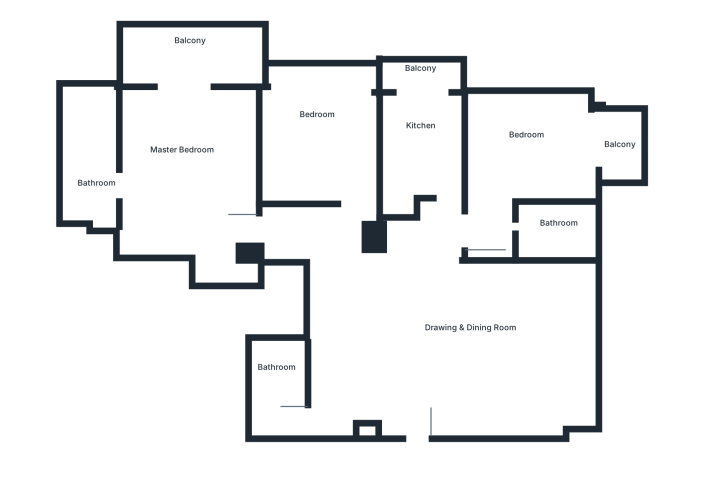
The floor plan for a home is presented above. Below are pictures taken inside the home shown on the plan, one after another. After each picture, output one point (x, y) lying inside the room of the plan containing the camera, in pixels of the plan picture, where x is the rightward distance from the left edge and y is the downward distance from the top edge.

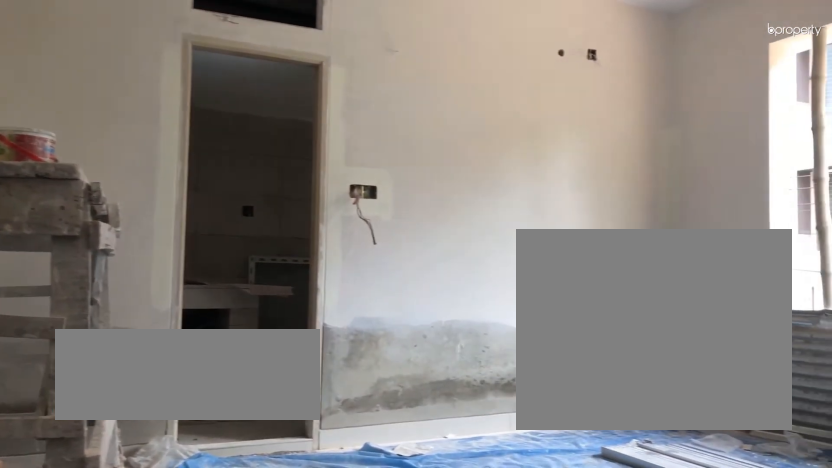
(194, 168)
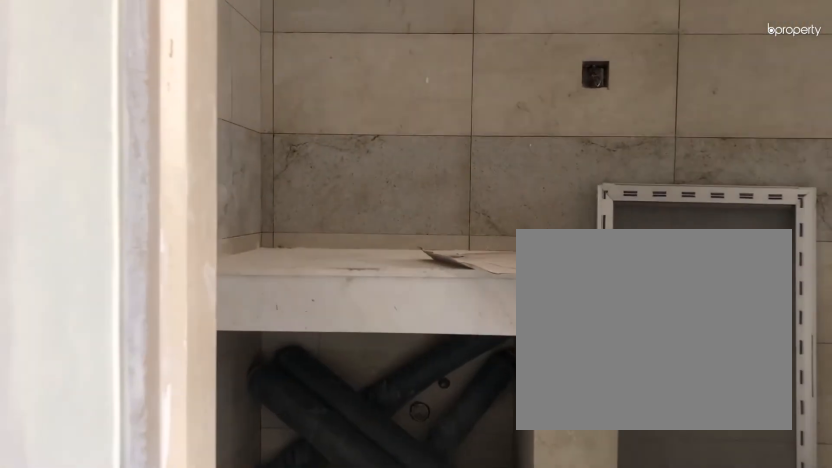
(90, 158)
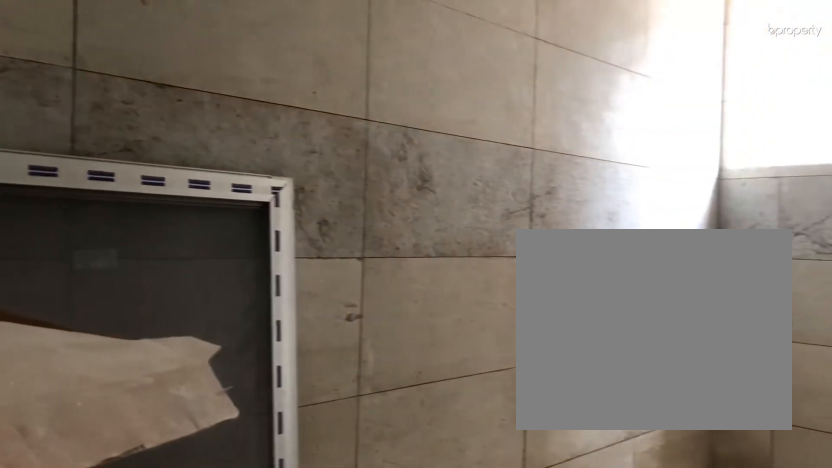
(90, 158)
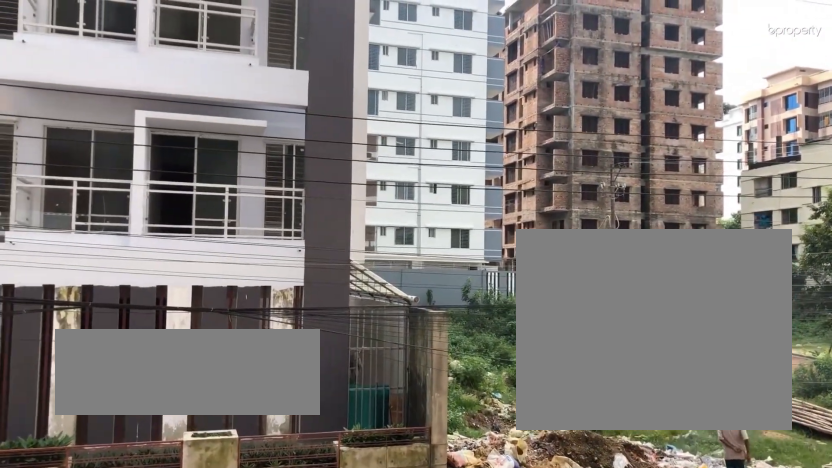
(194, 56)
